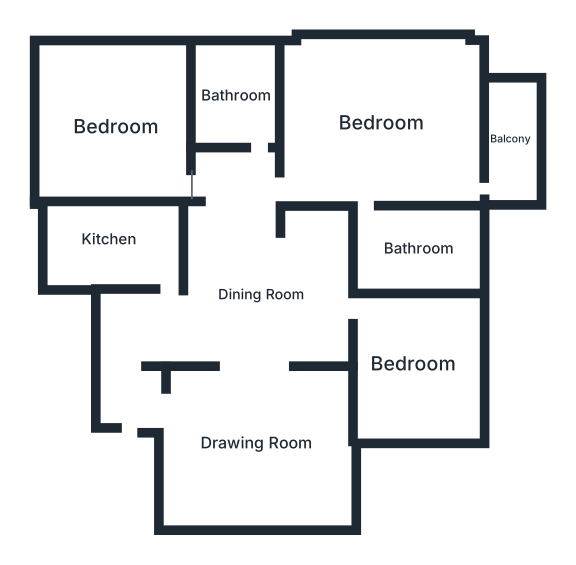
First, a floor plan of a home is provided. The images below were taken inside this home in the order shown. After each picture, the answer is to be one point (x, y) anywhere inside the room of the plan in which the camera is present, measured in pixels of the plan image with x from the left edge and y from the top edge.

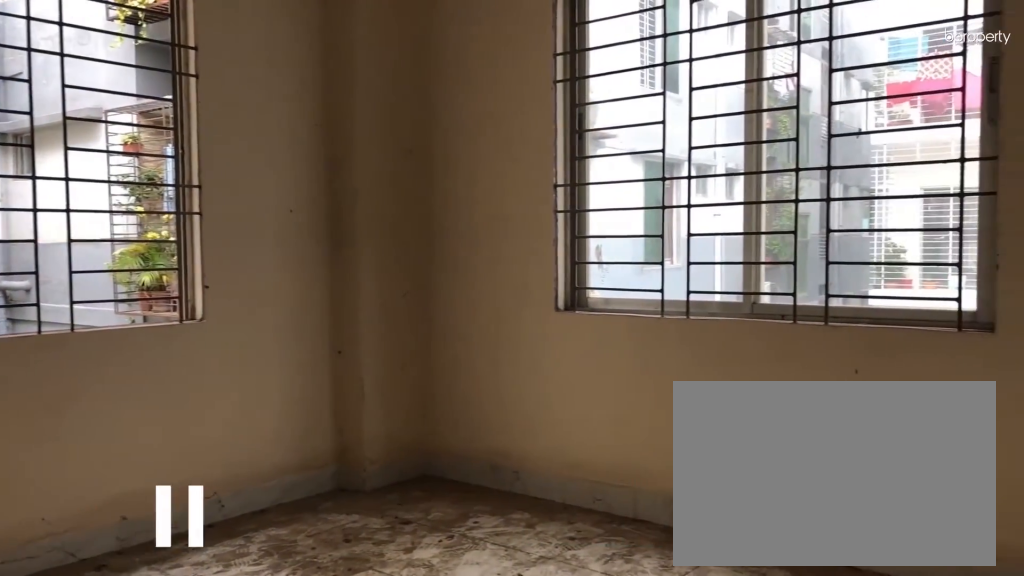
(113, 128)
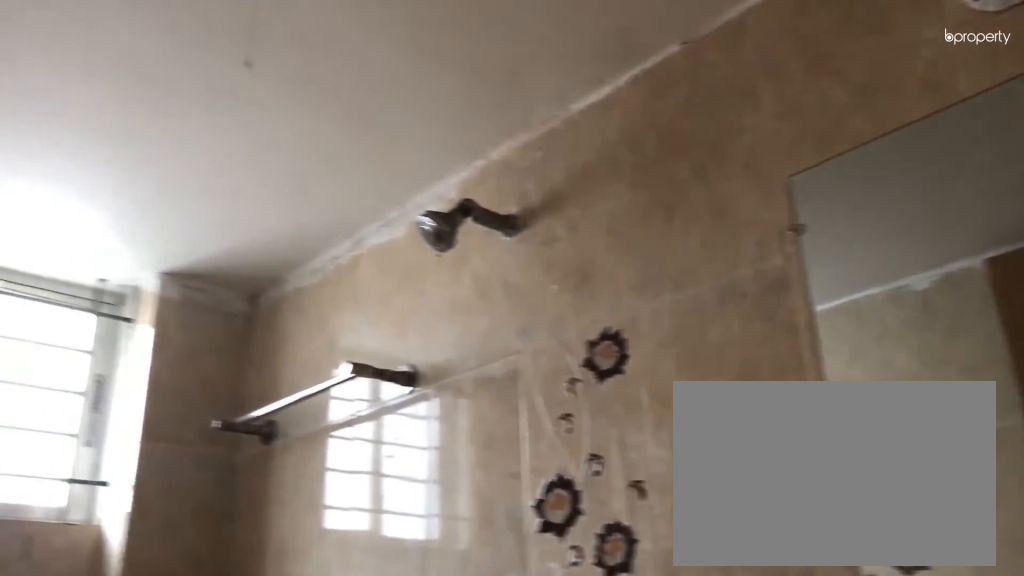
(238, 93)
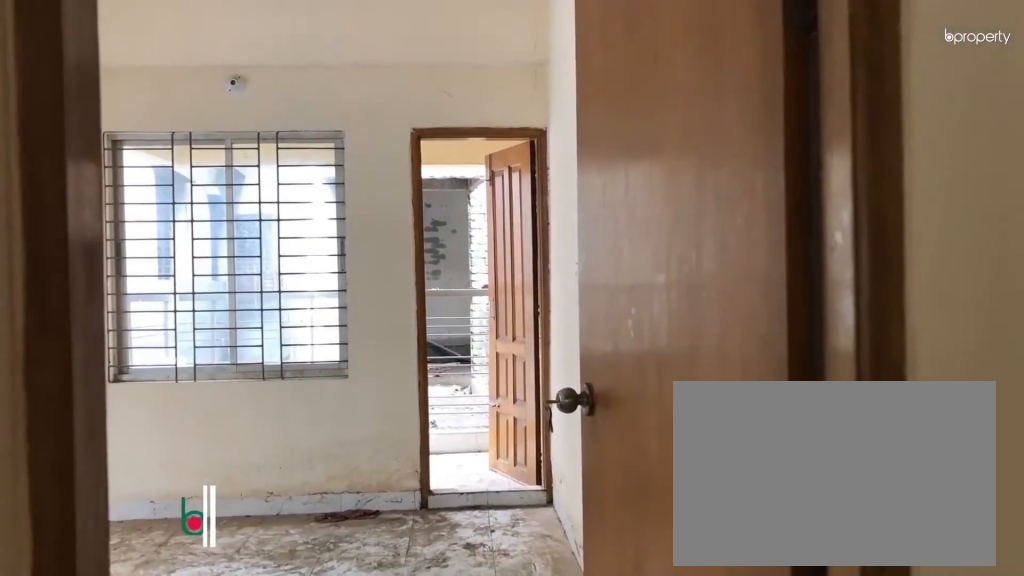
(383, 124)
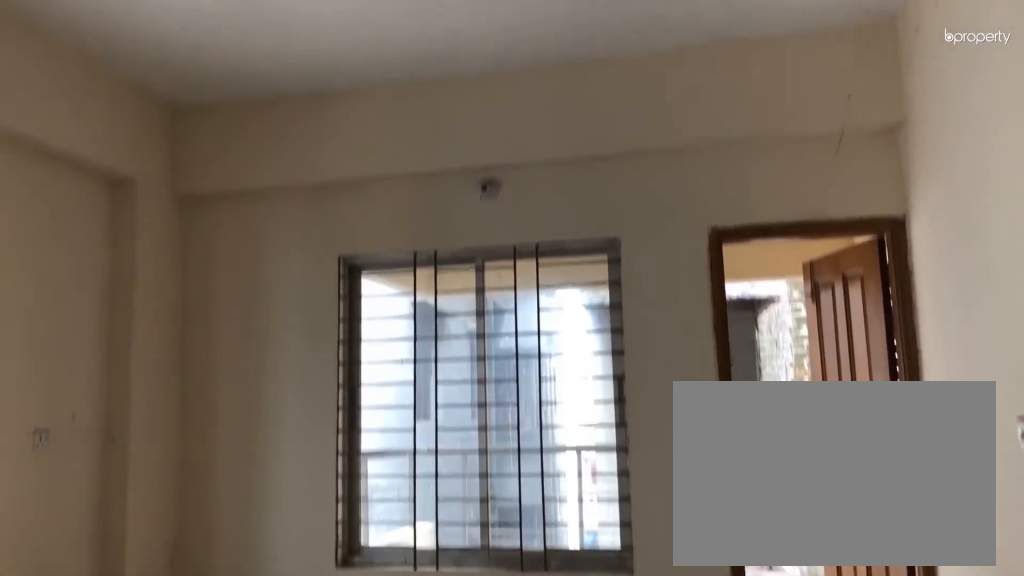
(383, 124)
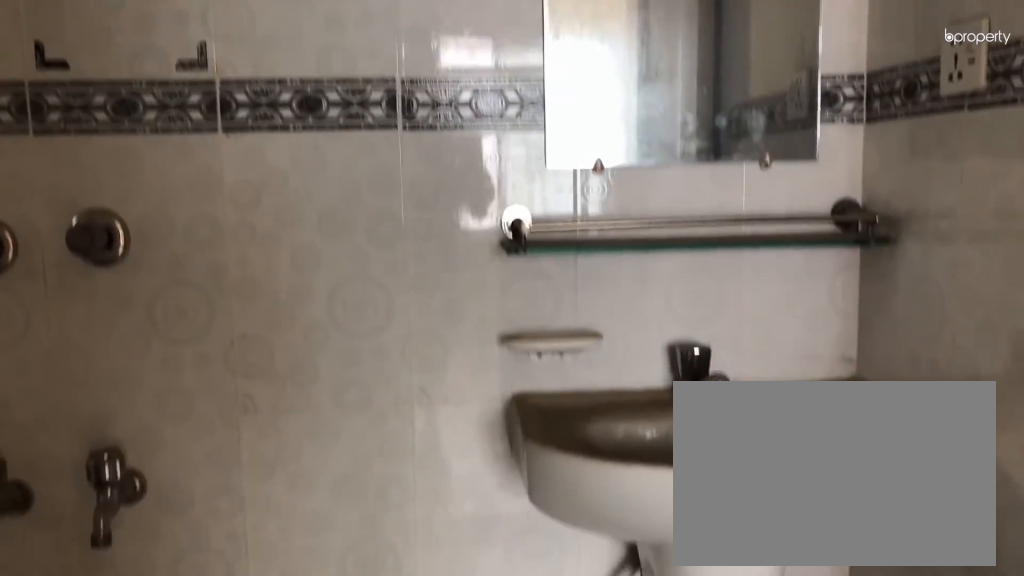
(414, 247)
